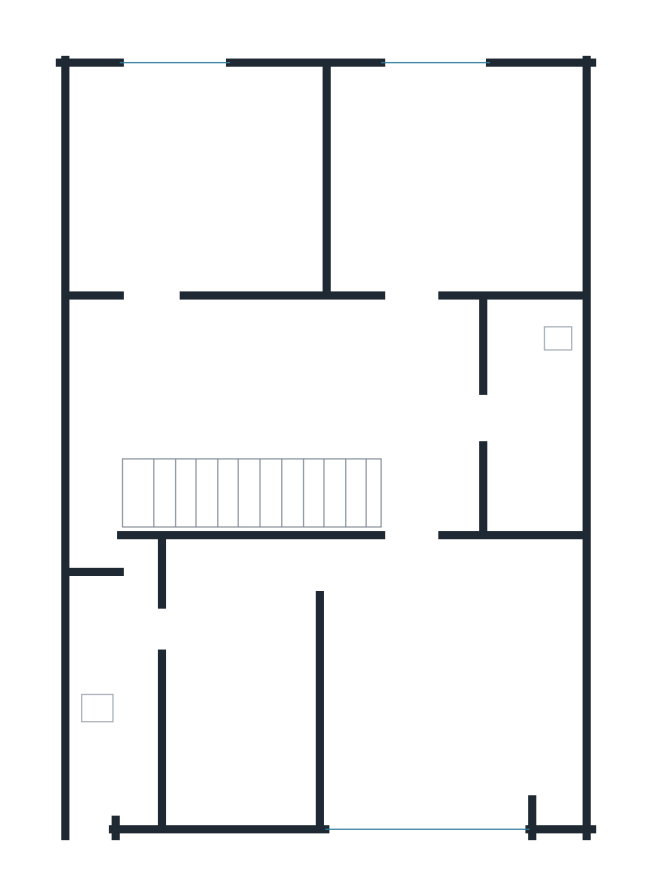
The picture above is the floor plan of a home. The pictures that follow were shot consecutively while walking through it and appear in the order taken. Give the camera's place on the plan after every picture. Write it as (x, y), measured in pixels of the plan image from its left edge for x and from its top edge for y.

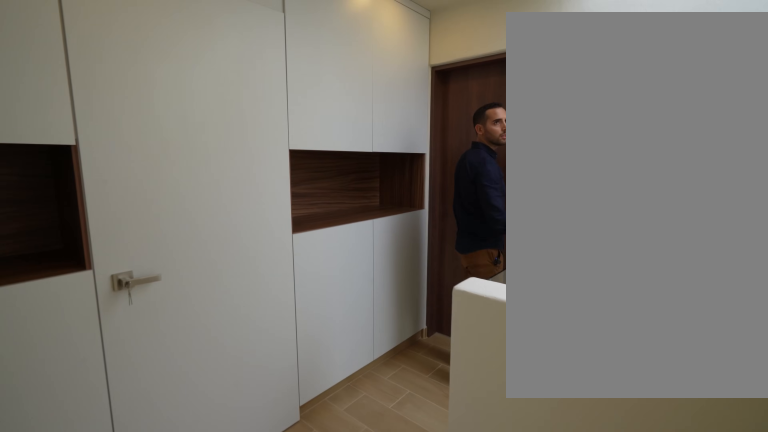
(349, 351)
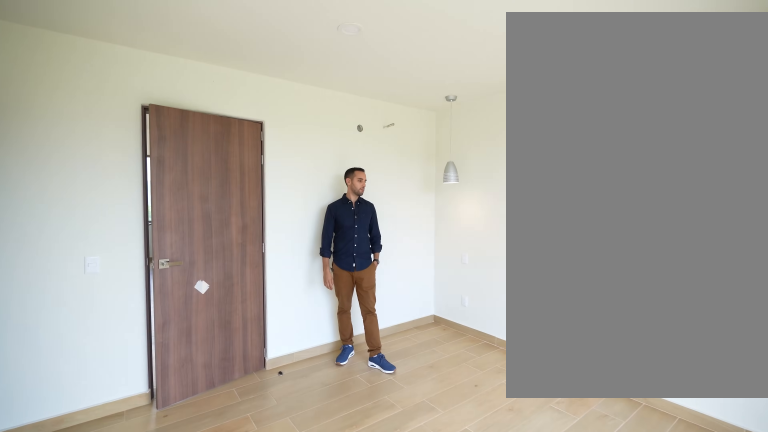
(352, 795)
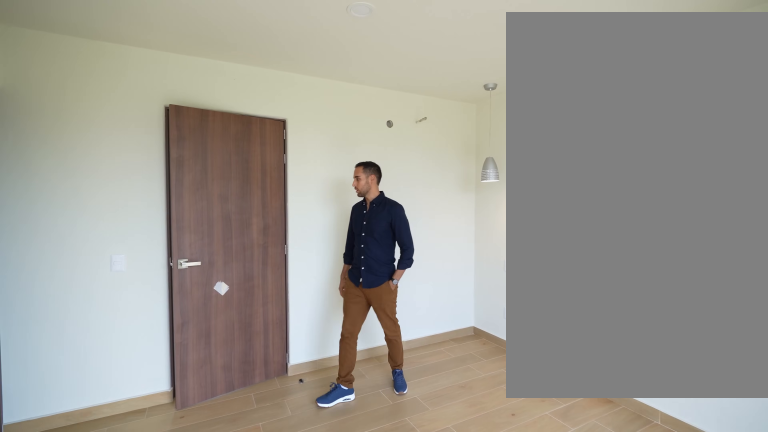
(352, 795)
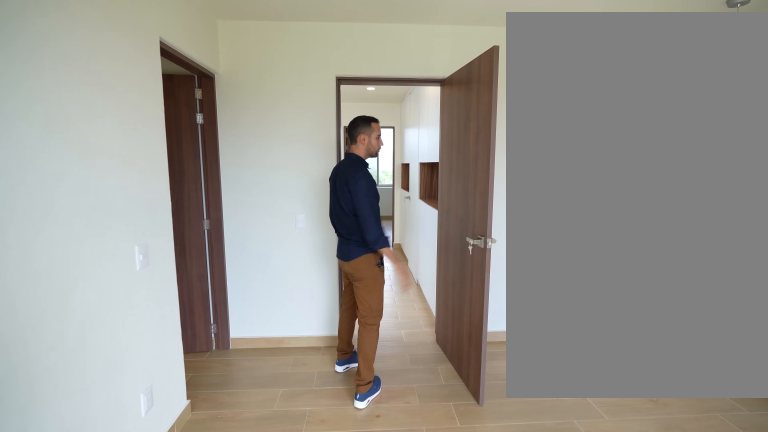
(384, 798)
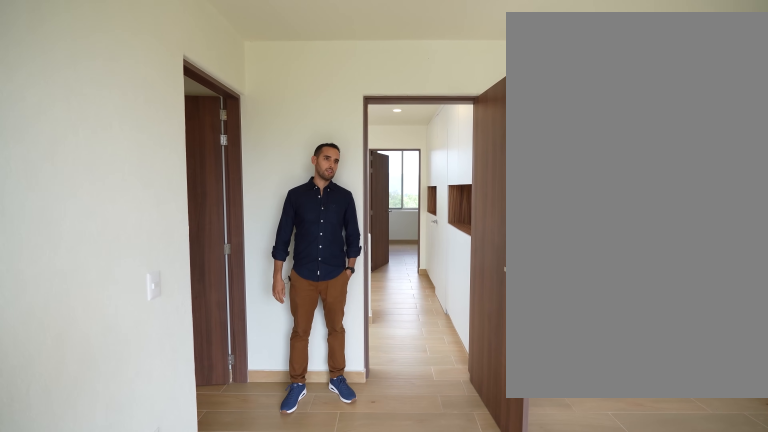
(398, 803)
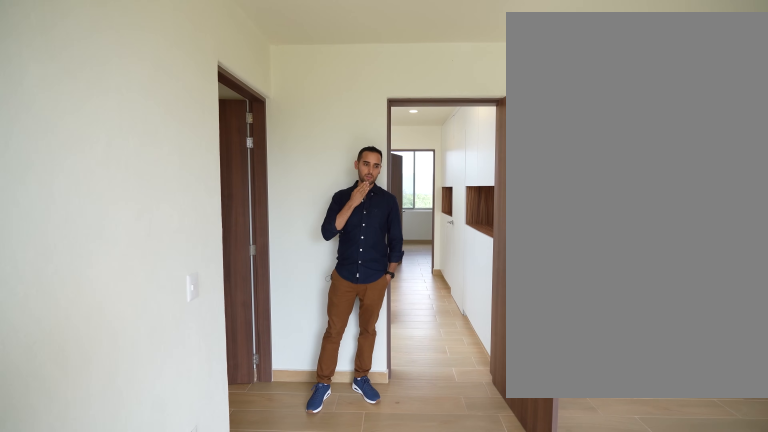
(398, 803)
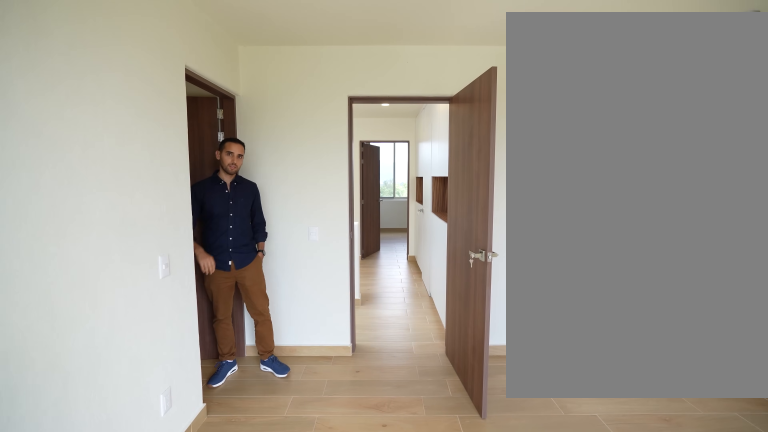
(398, 804)
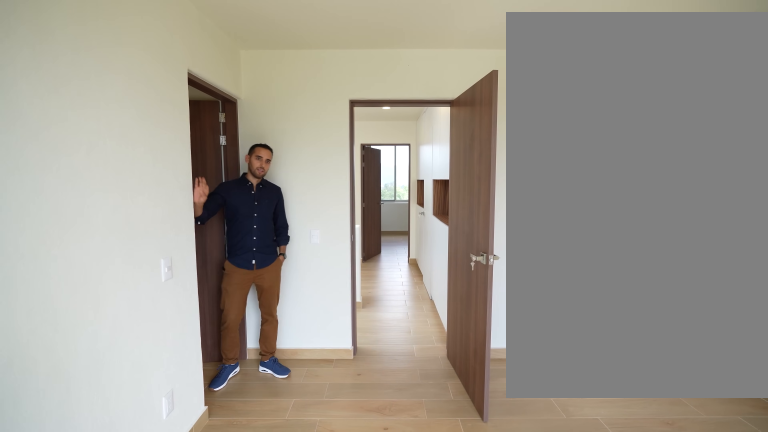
(398, 803)
